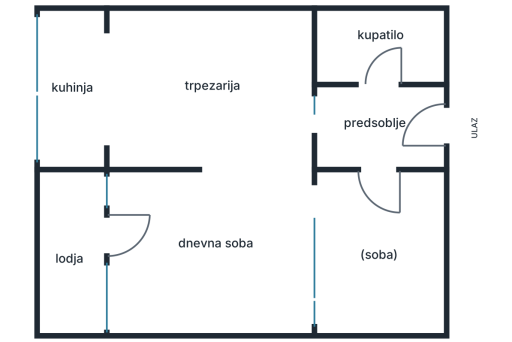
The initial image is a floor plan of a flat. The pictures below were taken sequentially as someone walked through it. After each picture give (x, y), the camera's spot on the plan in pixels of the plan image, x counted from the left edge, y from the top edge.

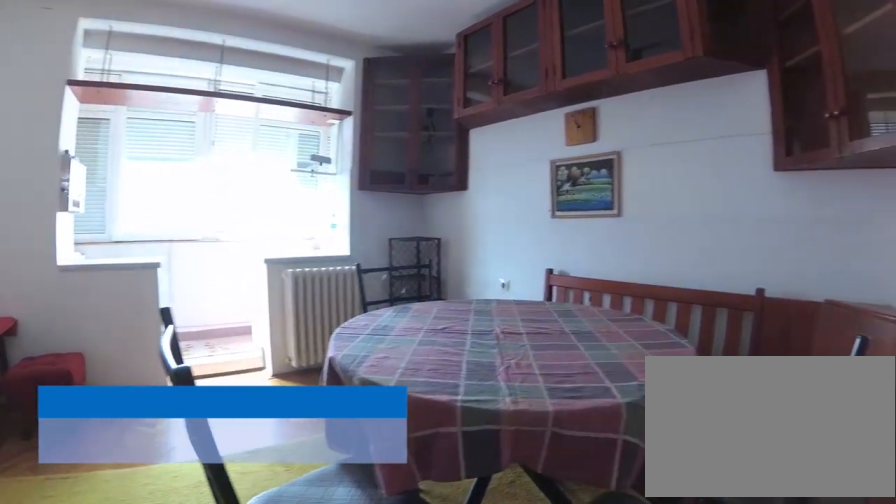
(314, 129)
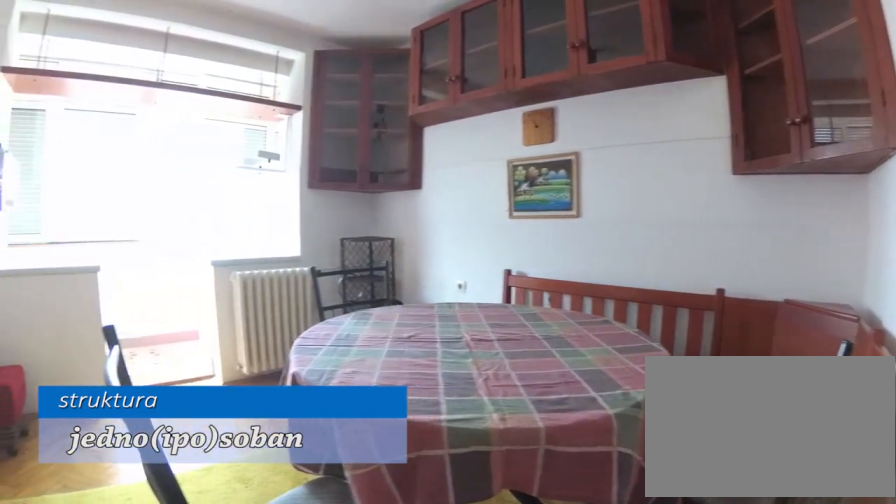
(313, 128)
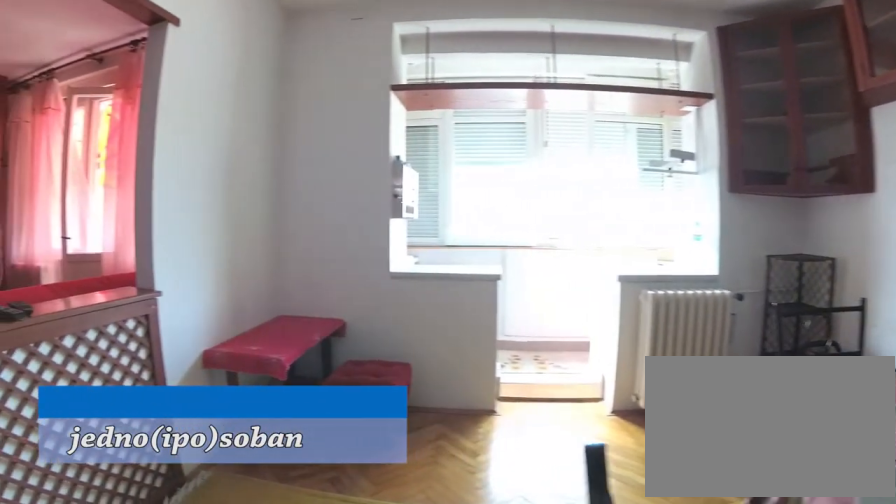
(304, 118)
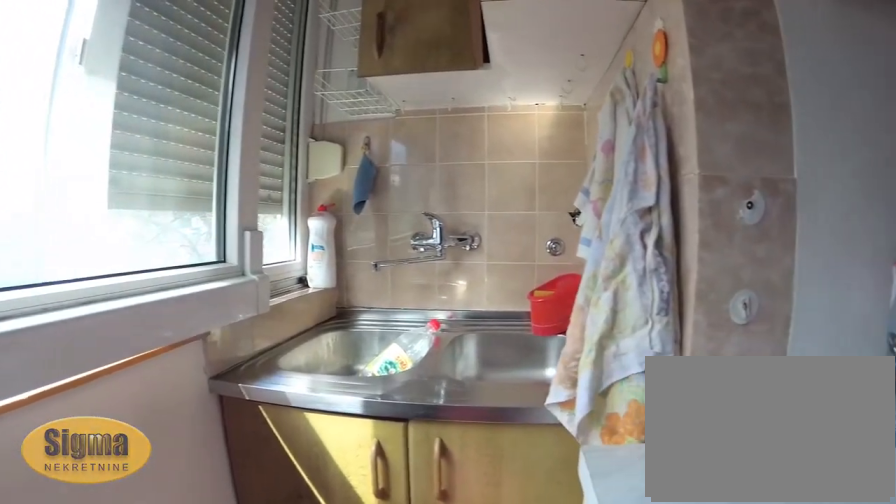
(79, 116)
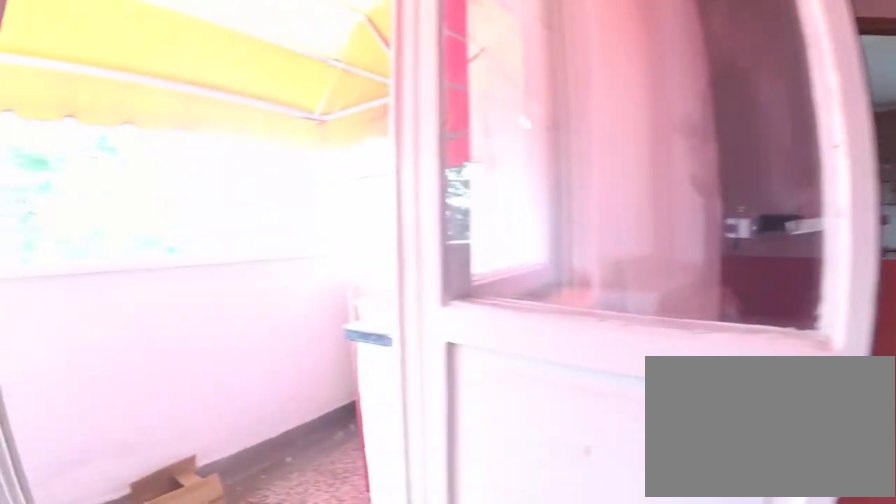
(136, 260)
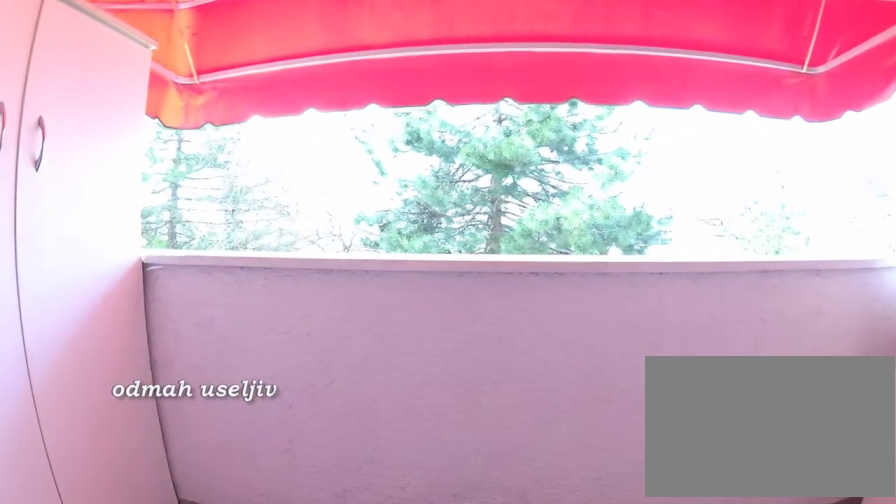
(117, 246)
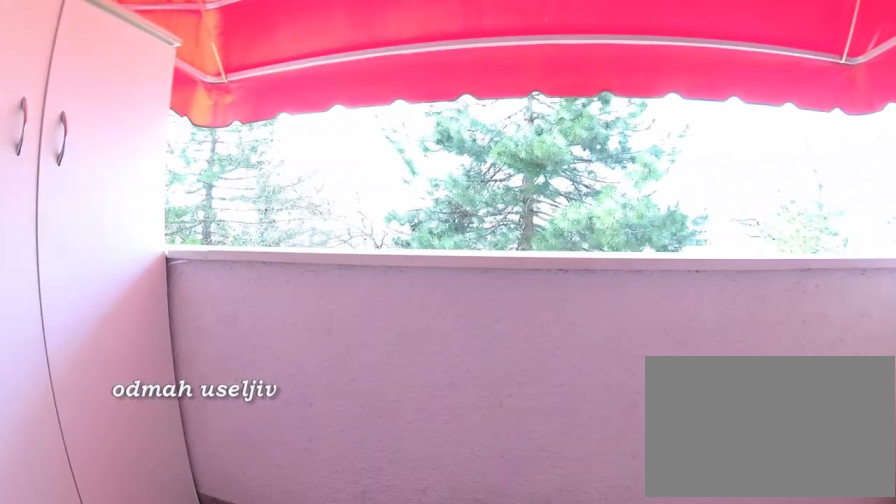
(111, 244)
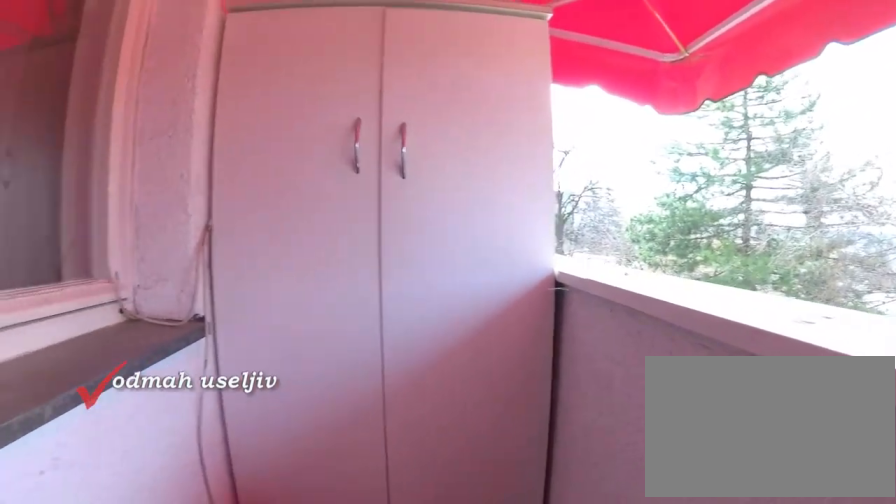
(81, 227)
